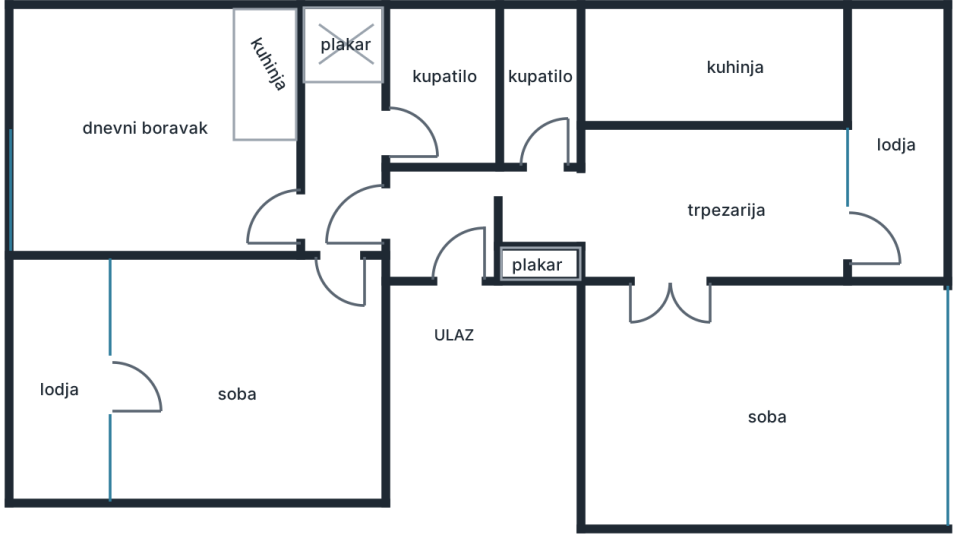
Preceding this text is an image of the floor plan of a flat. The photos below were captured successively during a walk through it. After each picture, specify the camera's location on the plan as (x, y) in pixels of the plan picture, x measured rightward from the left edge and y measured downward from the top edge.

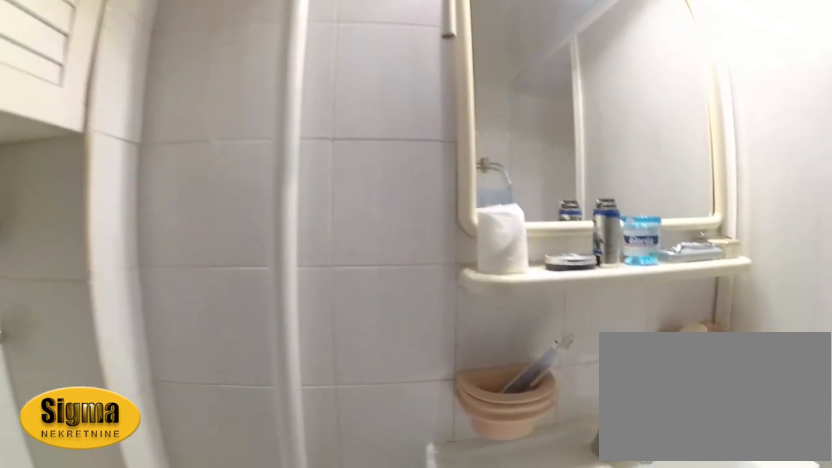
(442, 139)
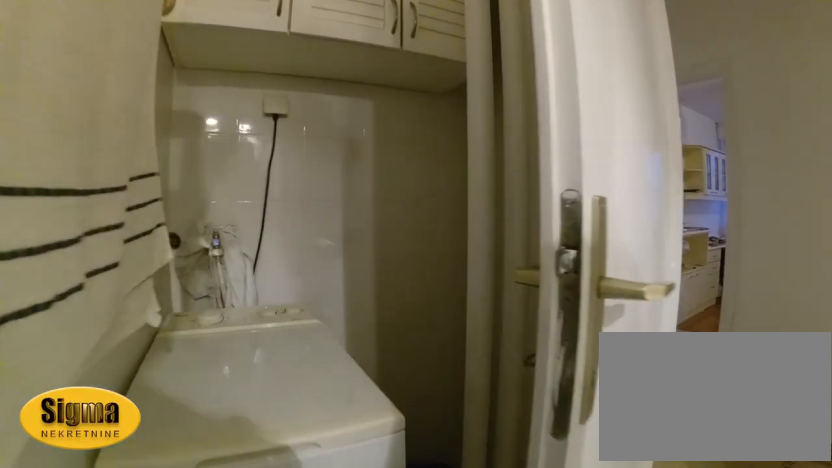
(474, 101)
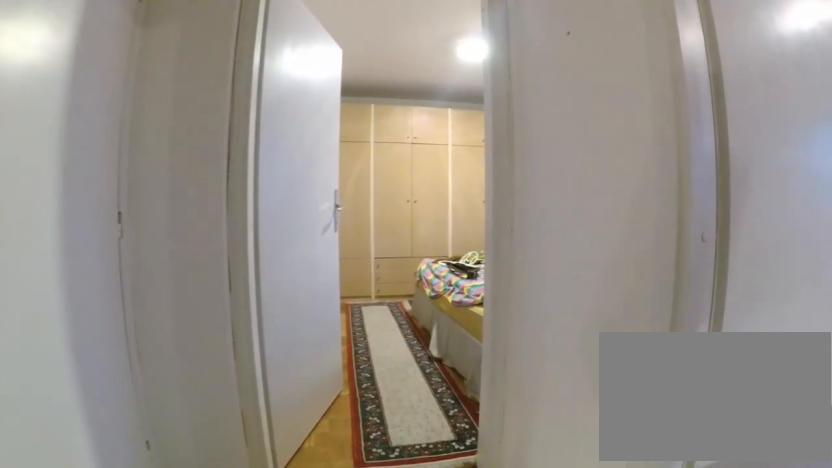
(349, 136)
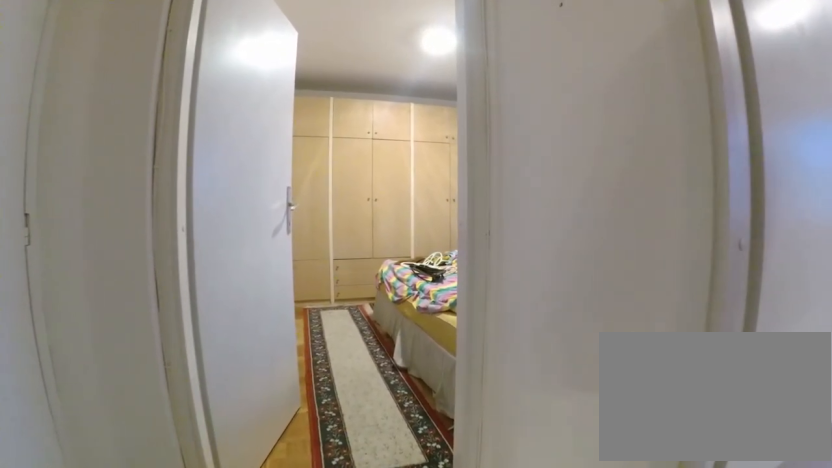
(351, 148)
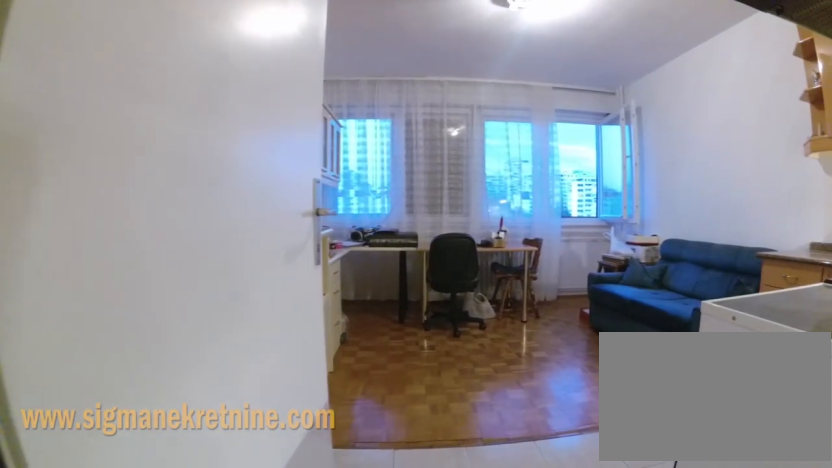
(345, 220)
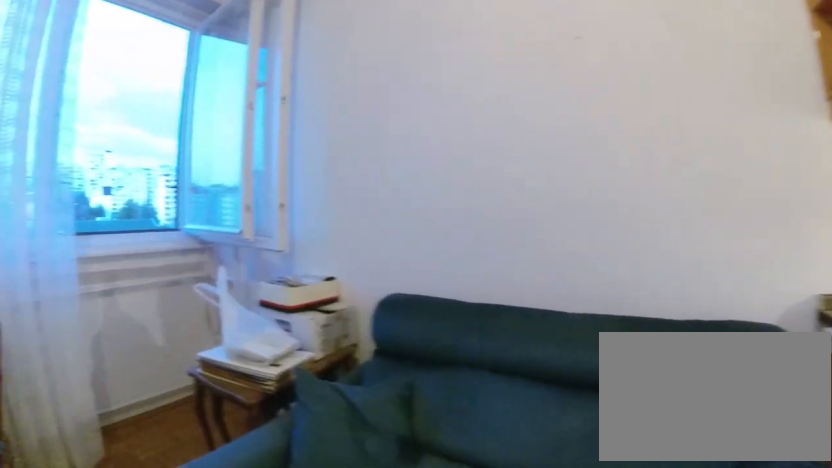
(204, 100)
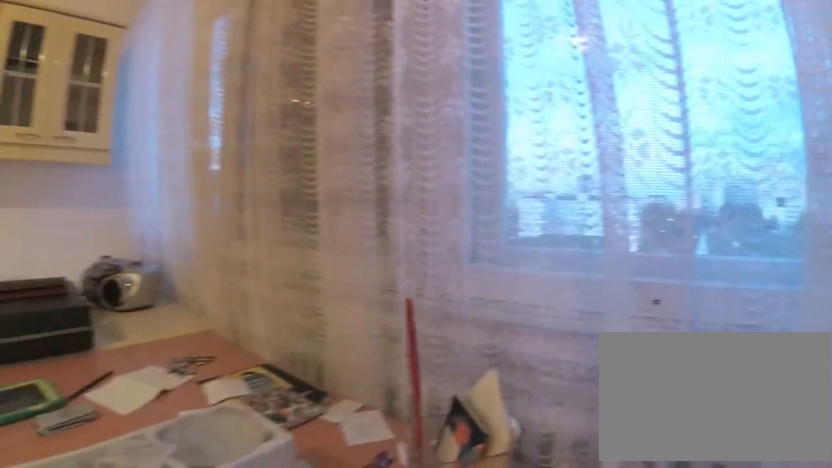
(75, 79)
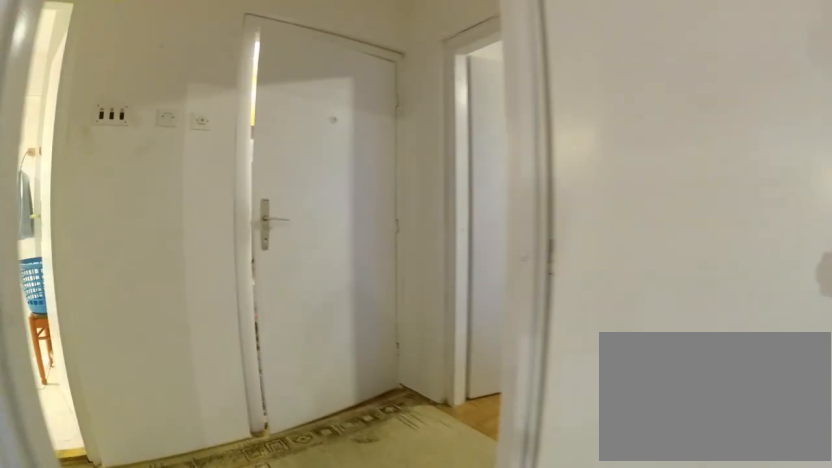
(258, 200)
